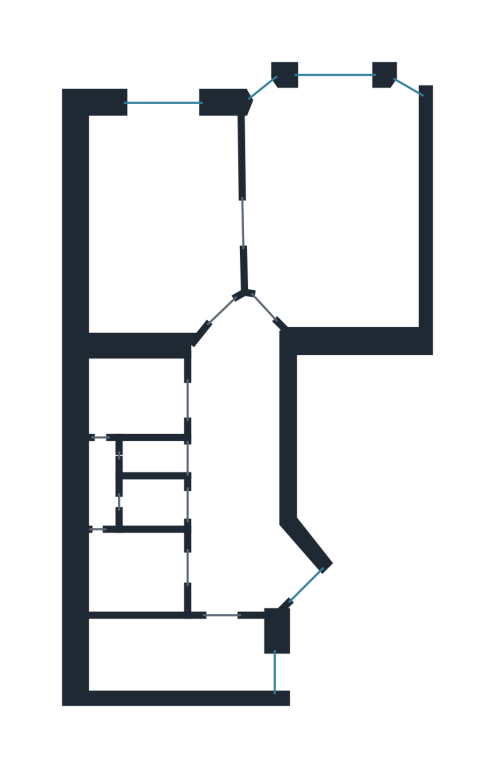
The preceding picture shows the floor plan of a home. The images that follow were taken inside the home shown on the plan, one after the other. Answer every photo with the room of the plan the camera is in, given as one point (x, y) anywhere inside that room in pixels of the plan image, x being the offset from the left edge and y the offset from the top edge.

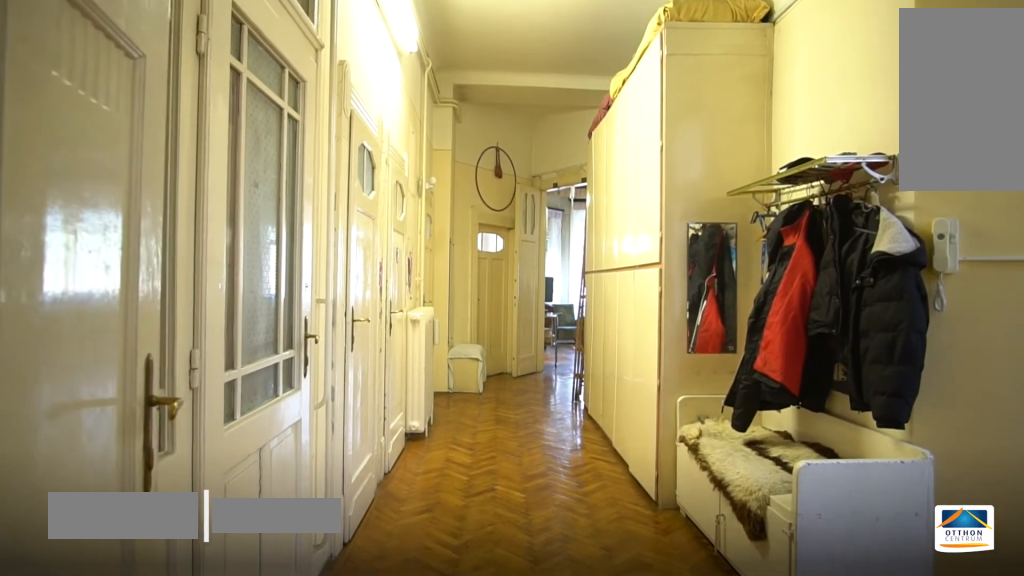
(241, 454)
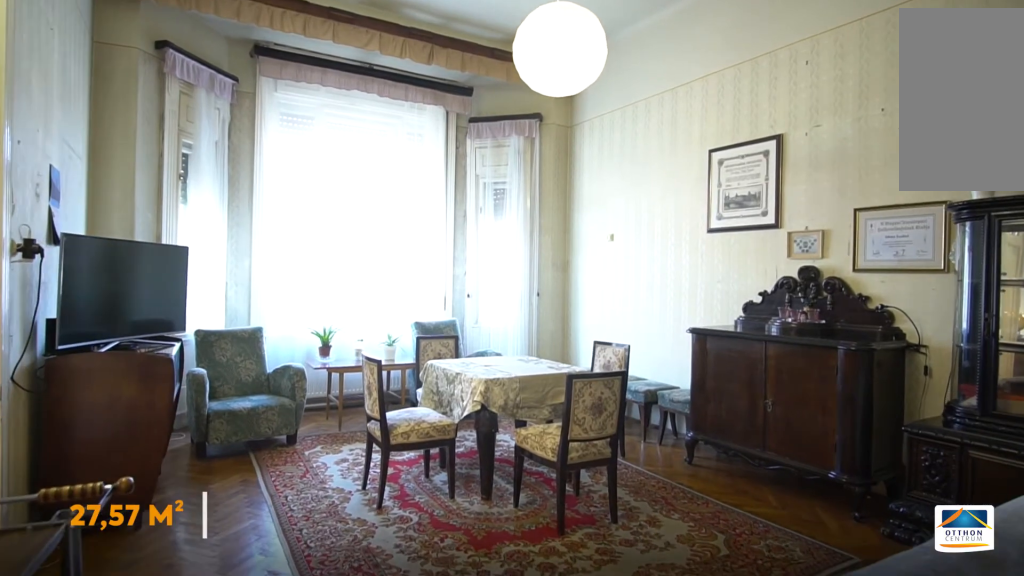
(347, 213)
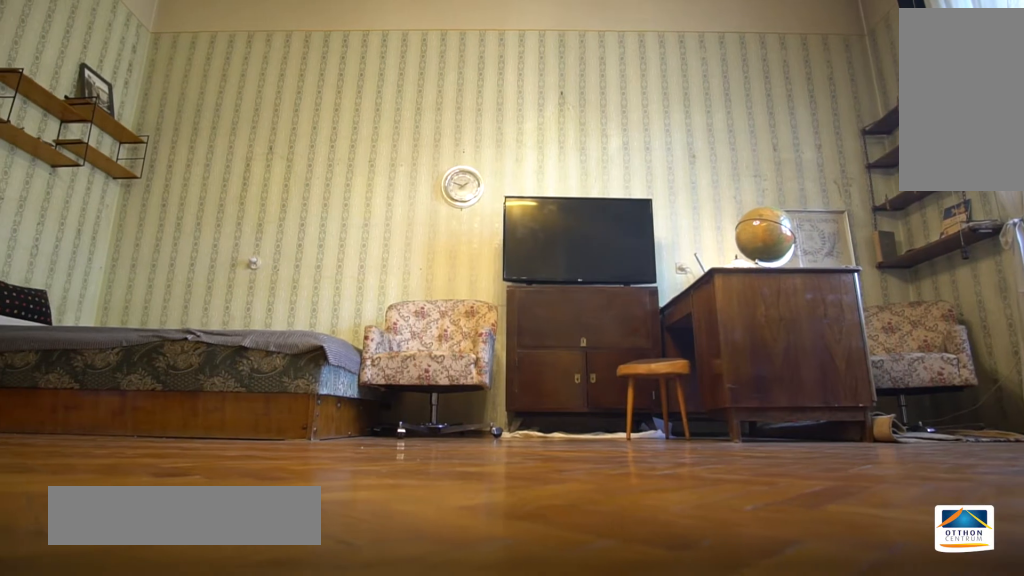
(176, 220)
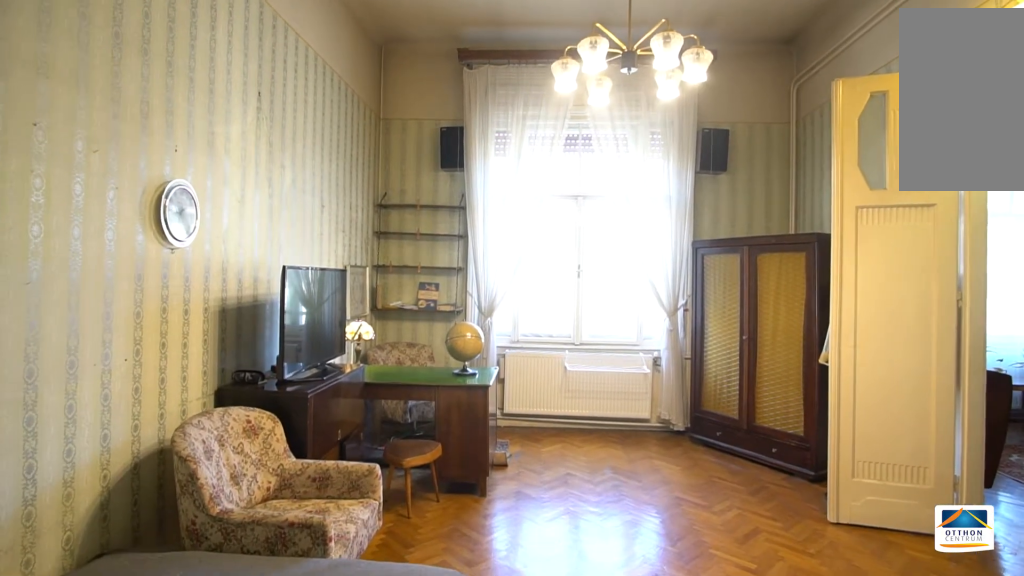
(177, 219)
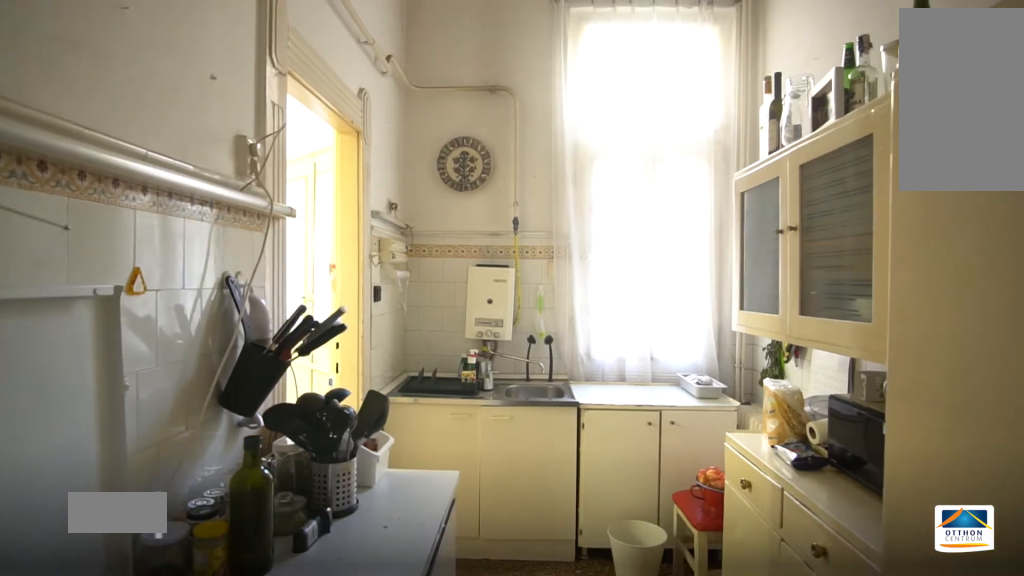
(180, 656)
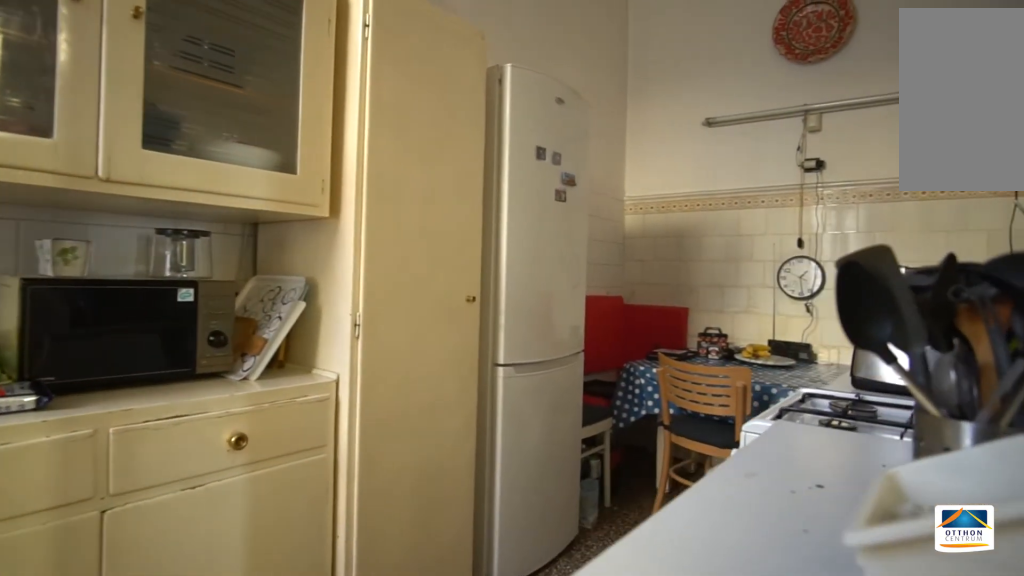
(180, 657)
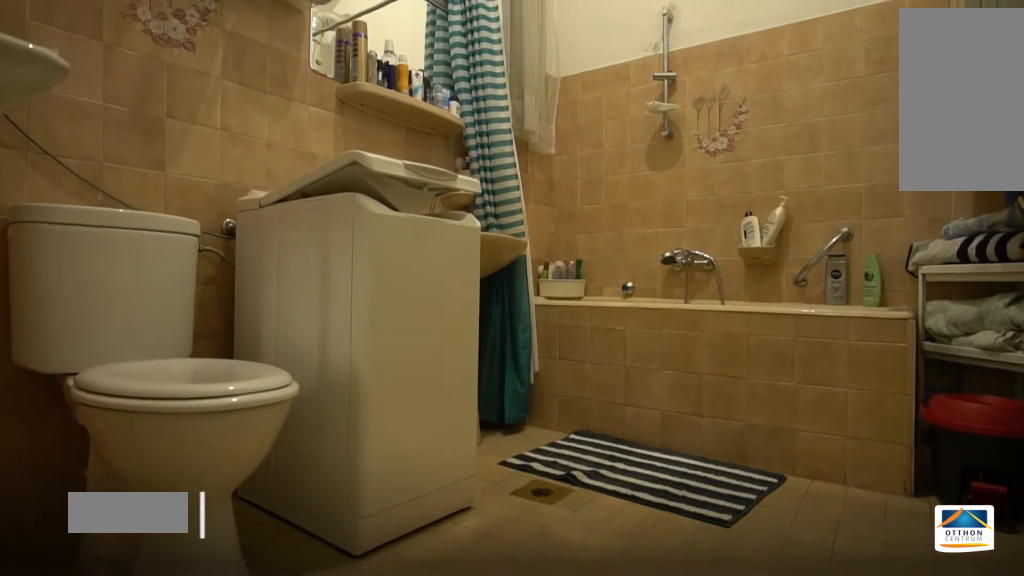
(139, 394)
